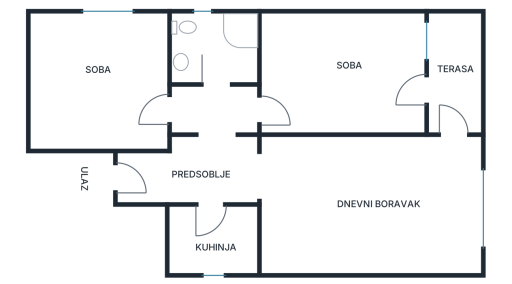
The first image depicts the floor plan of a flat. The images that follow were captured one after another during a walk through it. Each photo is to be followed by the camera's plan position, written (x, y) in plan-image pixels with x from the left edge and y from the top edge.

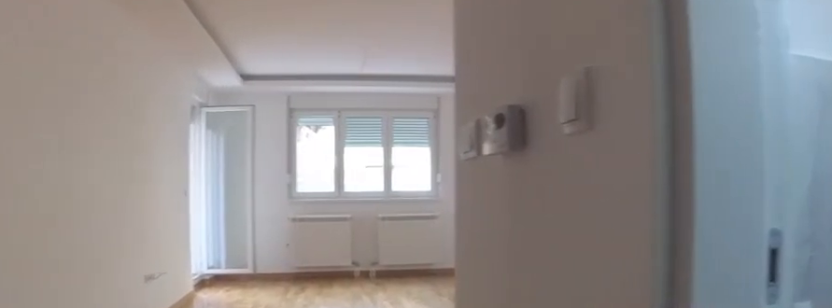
(200, 177)
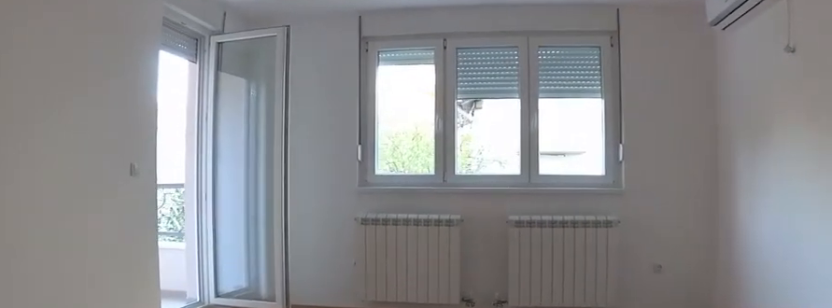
(367, 186)
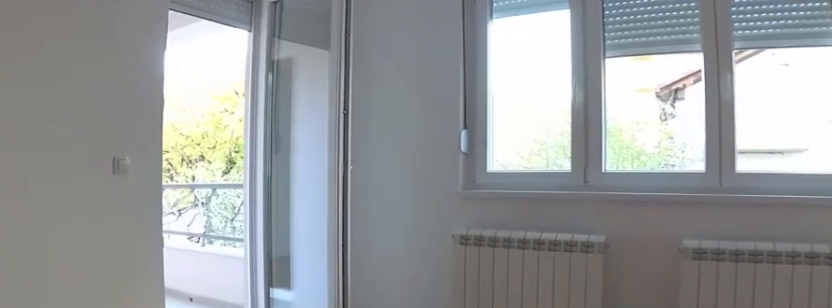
(421, 189)
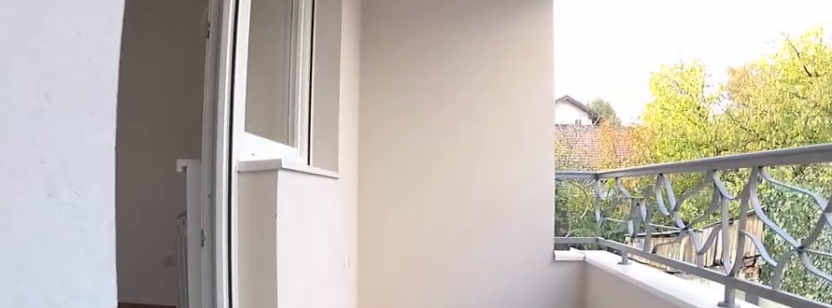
(447, 163)
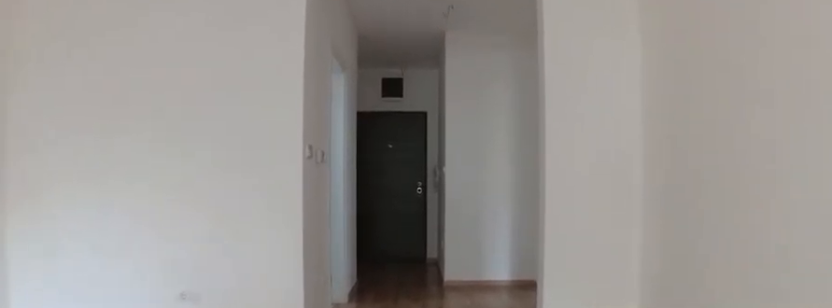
(363, 180)
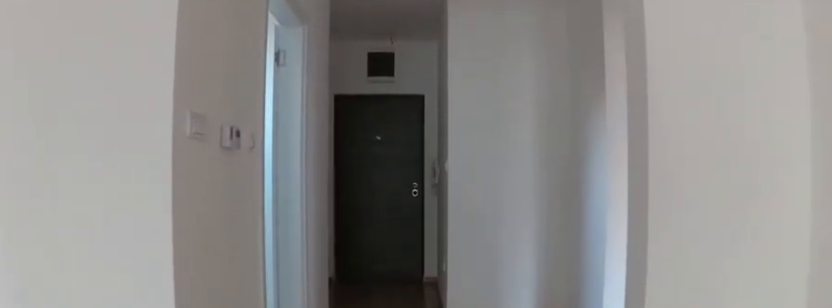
(319, 176)
